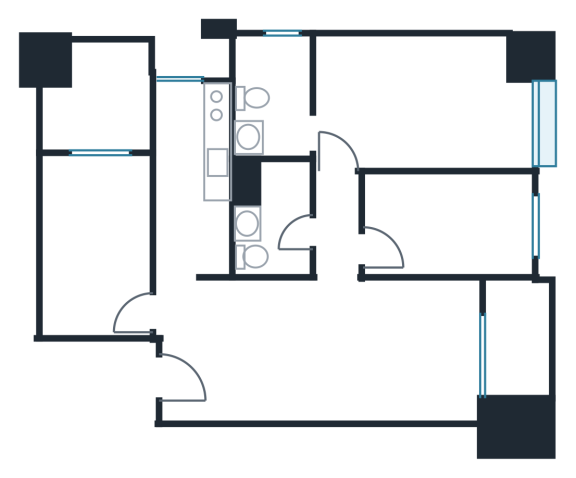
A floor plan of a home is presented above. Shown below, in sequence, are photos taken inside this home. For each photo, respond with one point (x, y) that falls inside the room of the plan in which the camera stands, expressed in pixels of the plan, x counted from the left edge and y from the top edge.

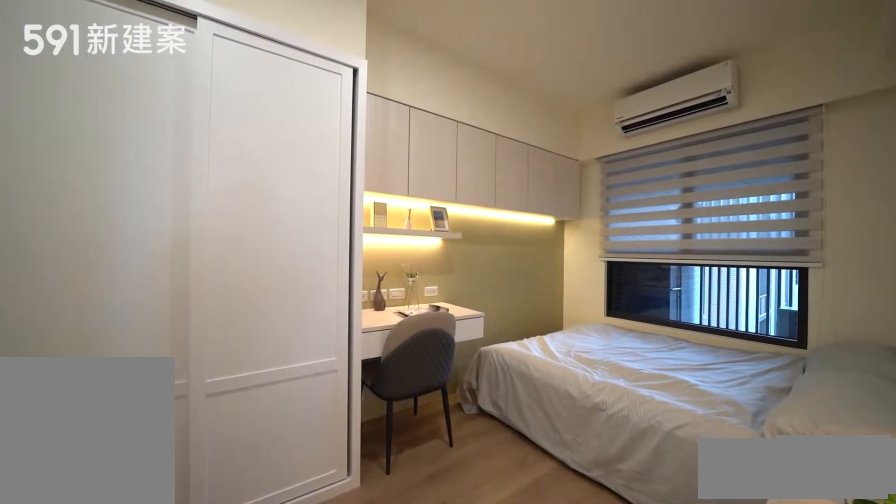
(93, 241)
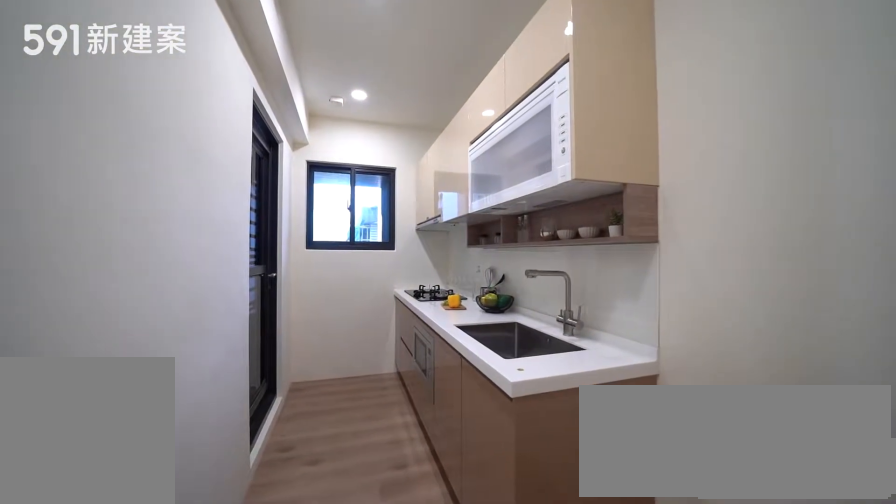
(193, 168)
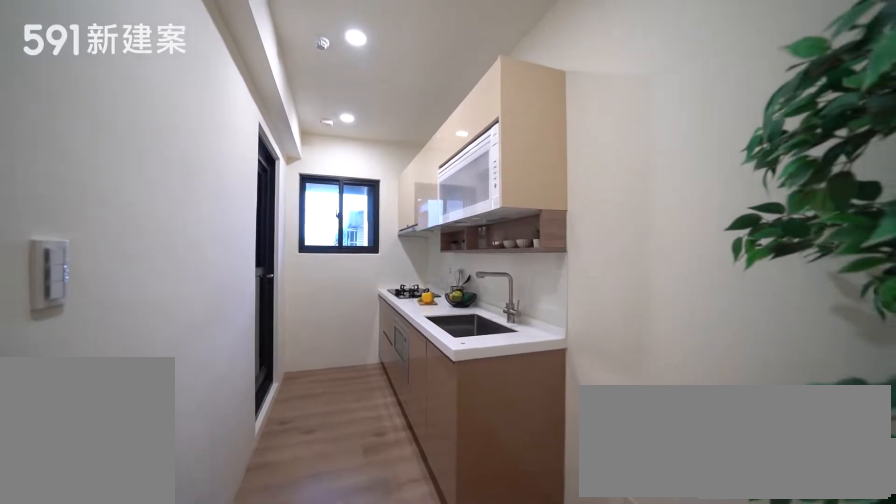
(193, 168)
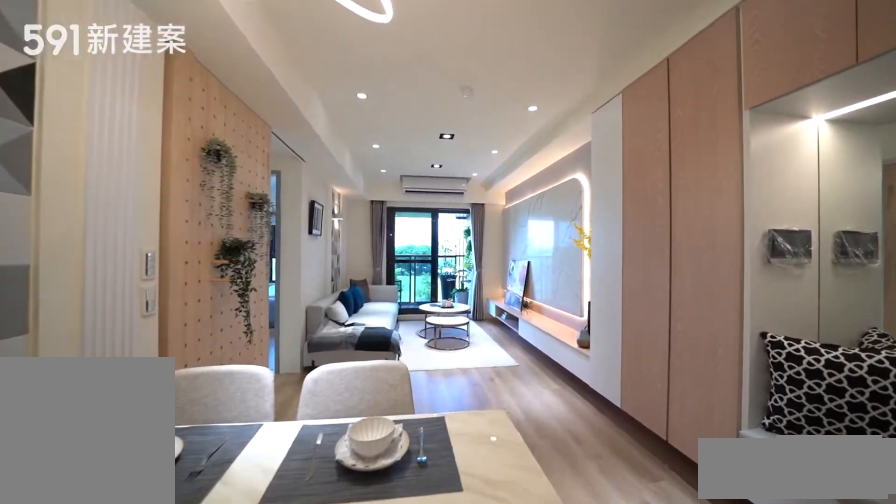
(258, 351)
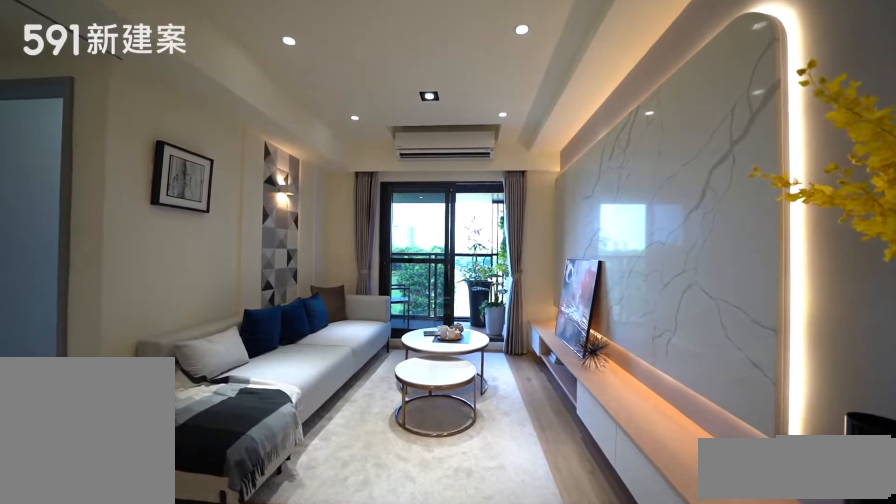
(405, 352)
